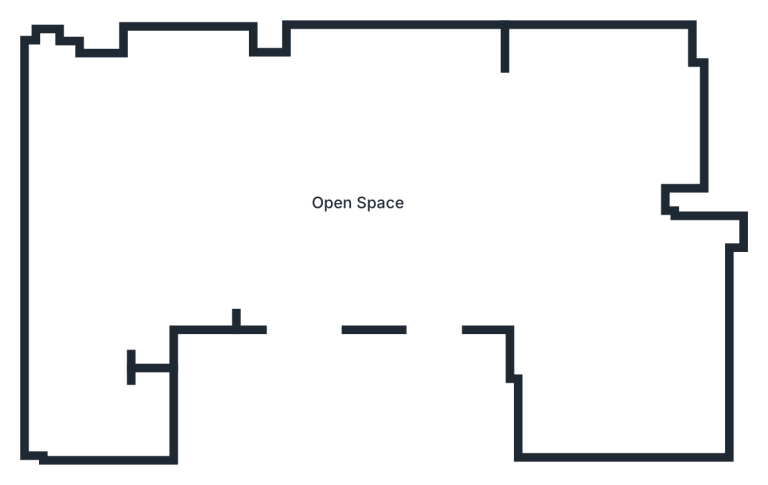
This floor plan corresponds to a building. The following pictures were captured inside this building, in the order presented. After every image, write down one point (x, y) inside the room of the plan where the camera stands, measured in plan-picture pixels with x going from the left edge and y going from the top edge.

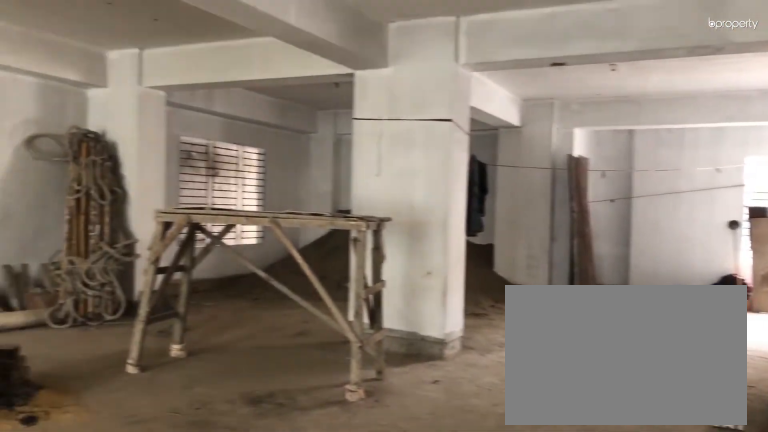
(358, 204)
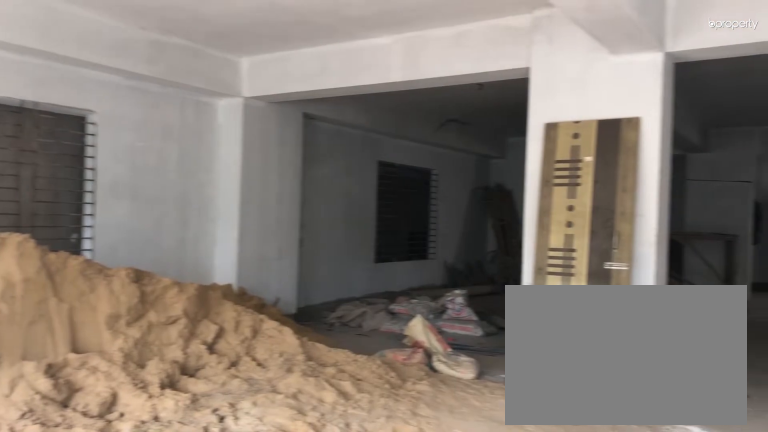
(567, 178)
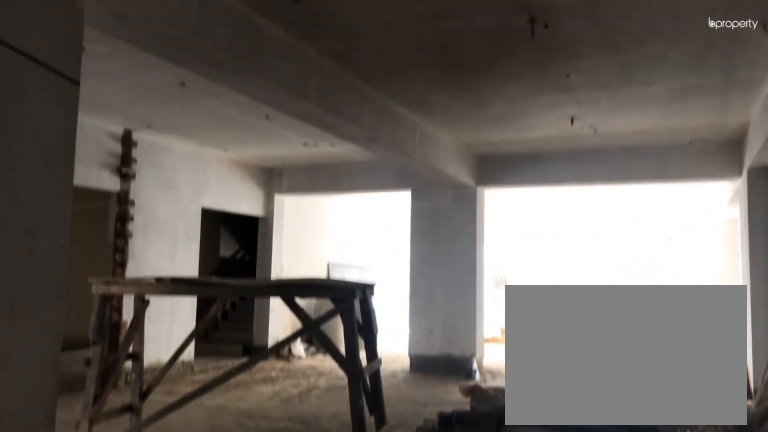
(558, 176)
